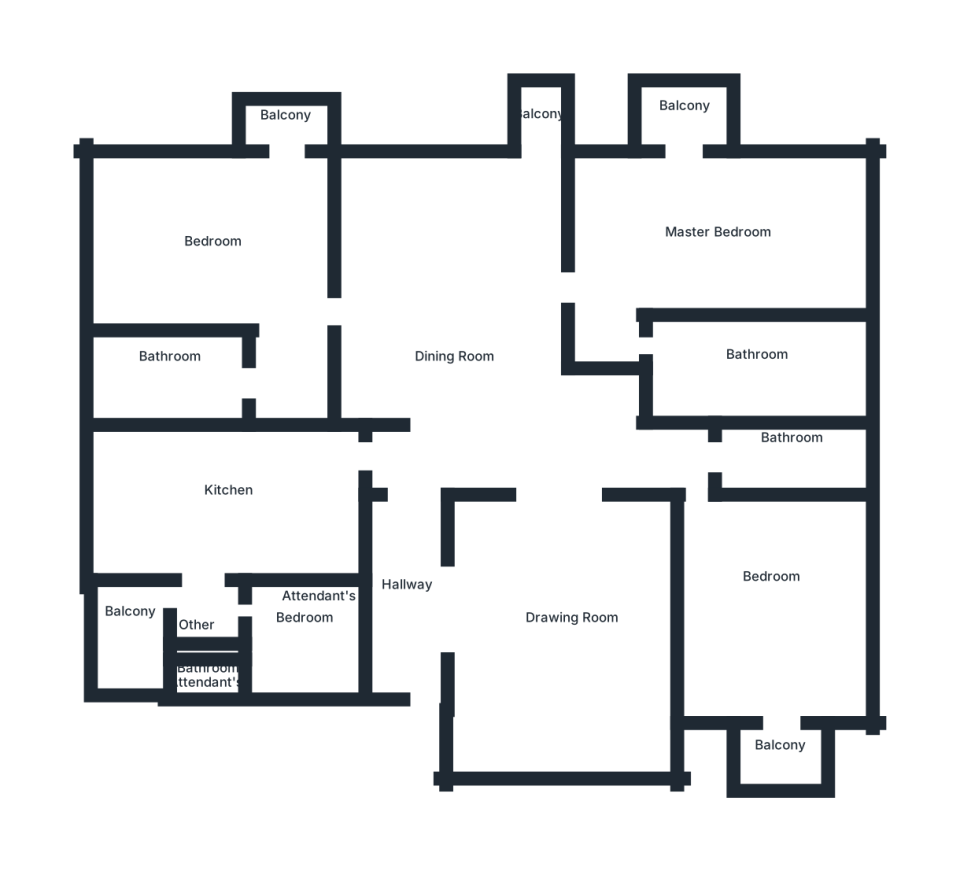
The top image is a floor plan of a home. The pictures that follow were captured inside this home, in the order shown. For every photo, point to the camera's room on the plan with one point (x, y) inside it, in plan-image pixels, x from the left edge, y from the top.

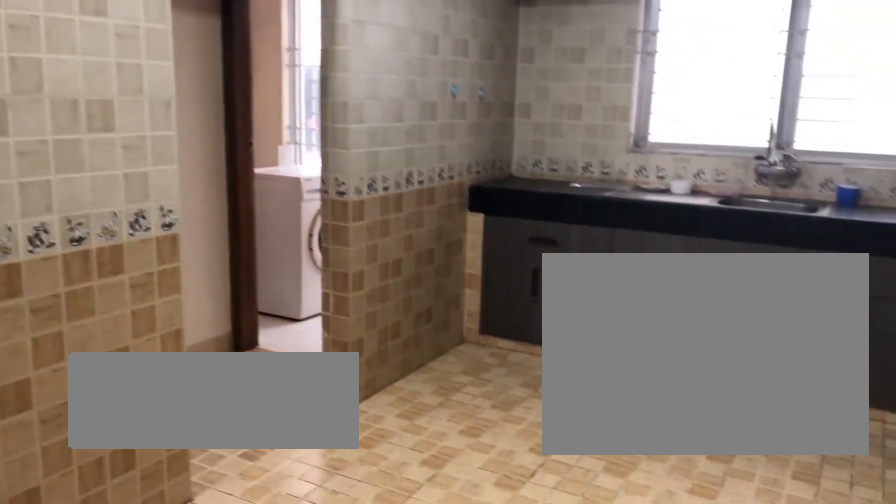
(232, 511)
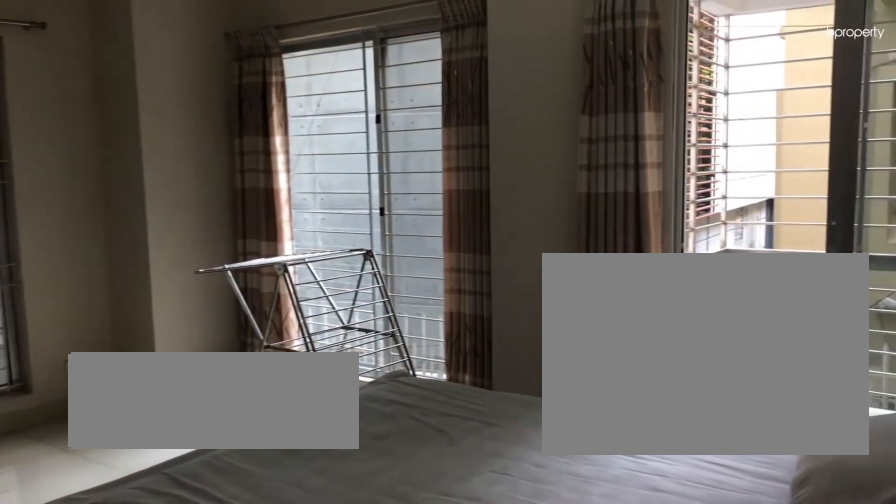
(226, 243)
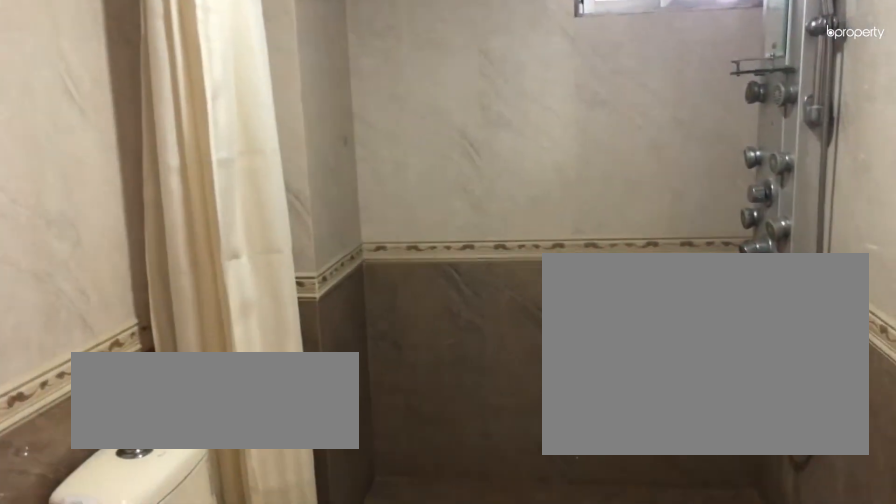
(188, 378)
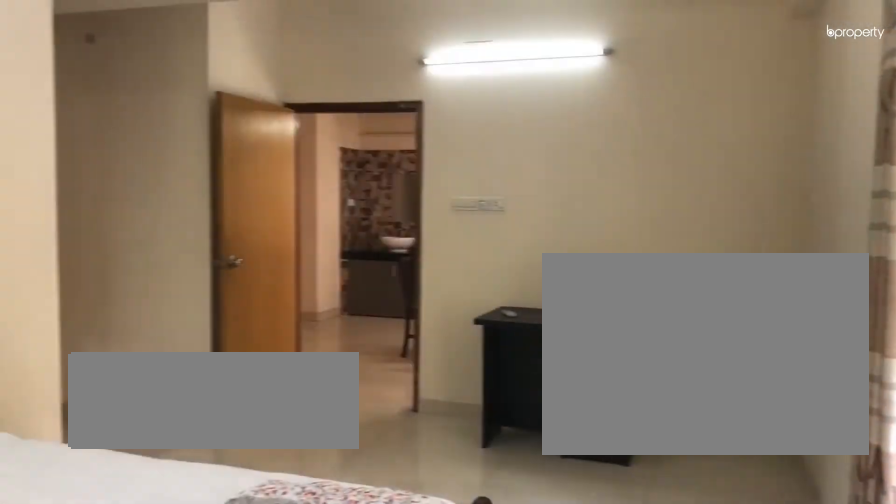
(716, 239)
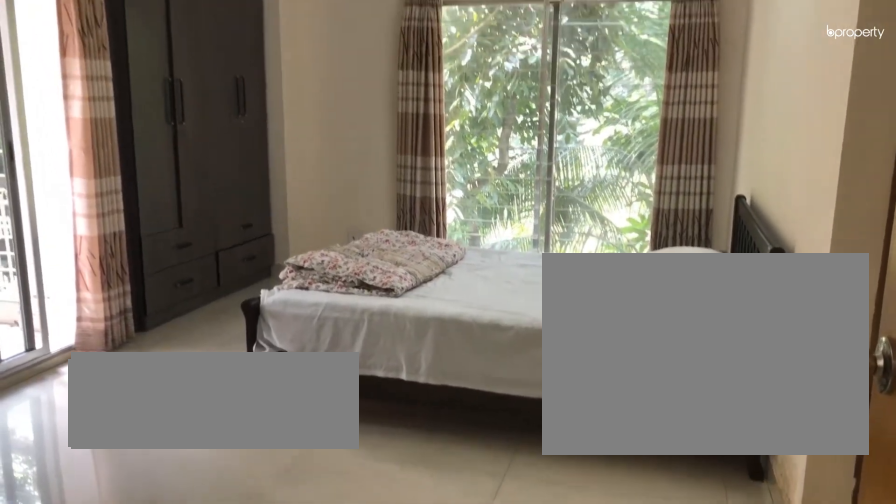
(710, 239)
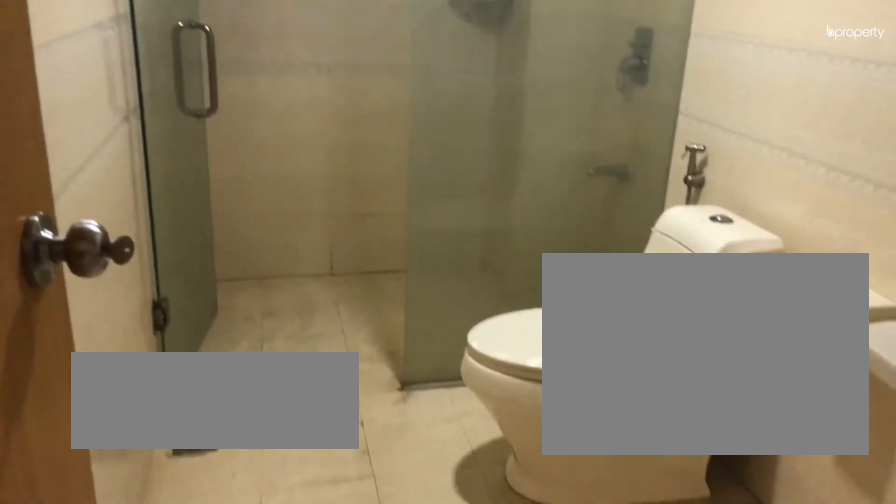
(753, 361)
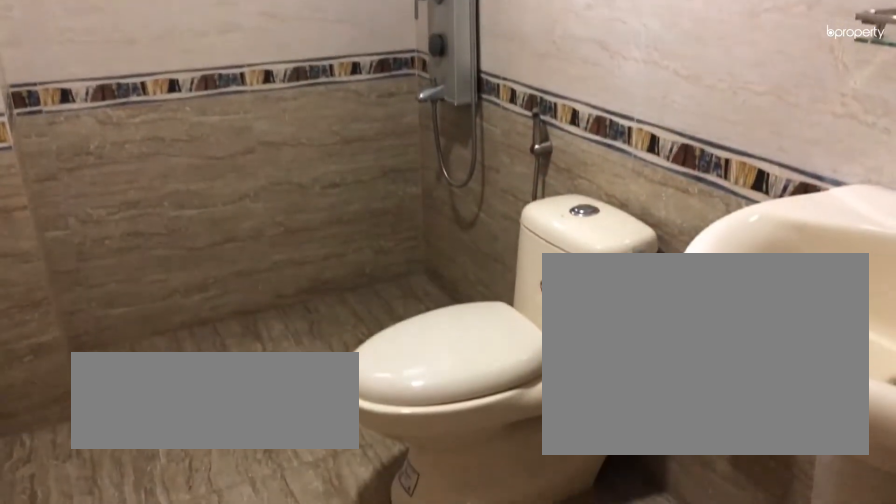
(787, 456)
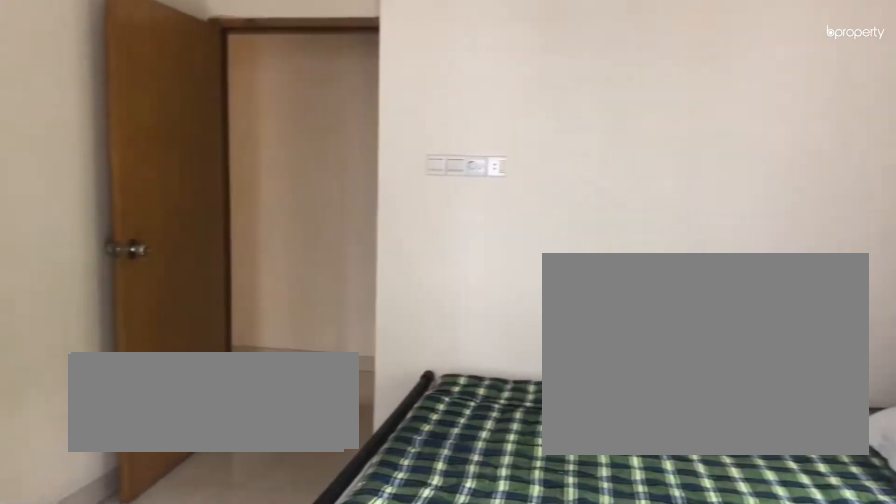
(771, 590)
